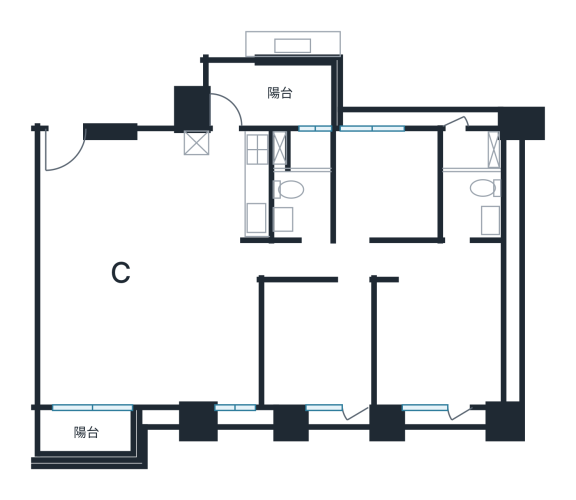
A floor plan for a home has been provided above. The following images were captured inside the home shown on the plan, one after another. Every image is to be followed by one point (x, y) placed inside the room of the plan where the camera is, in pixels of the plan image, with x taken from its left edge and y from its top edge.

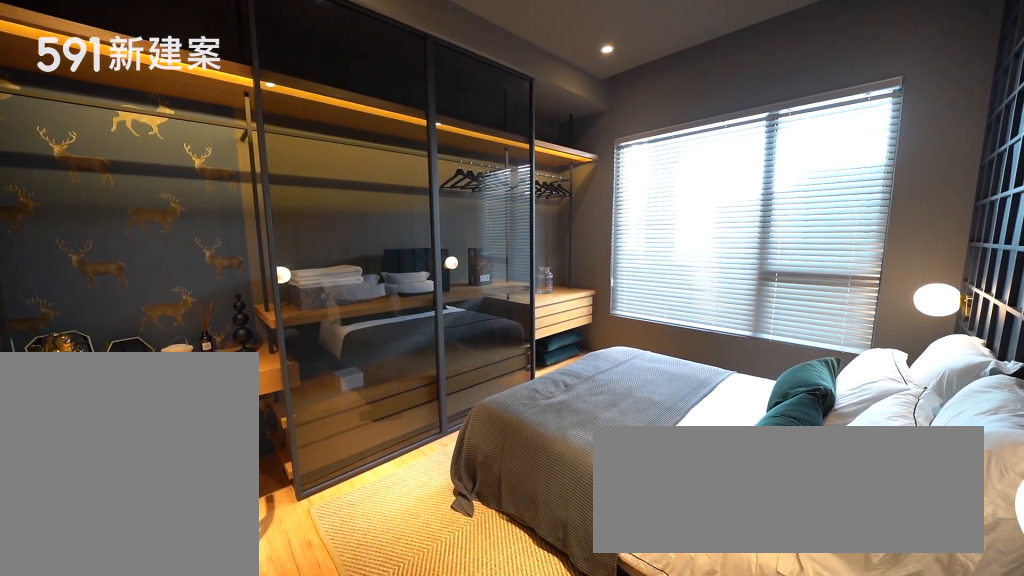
(439, 326)
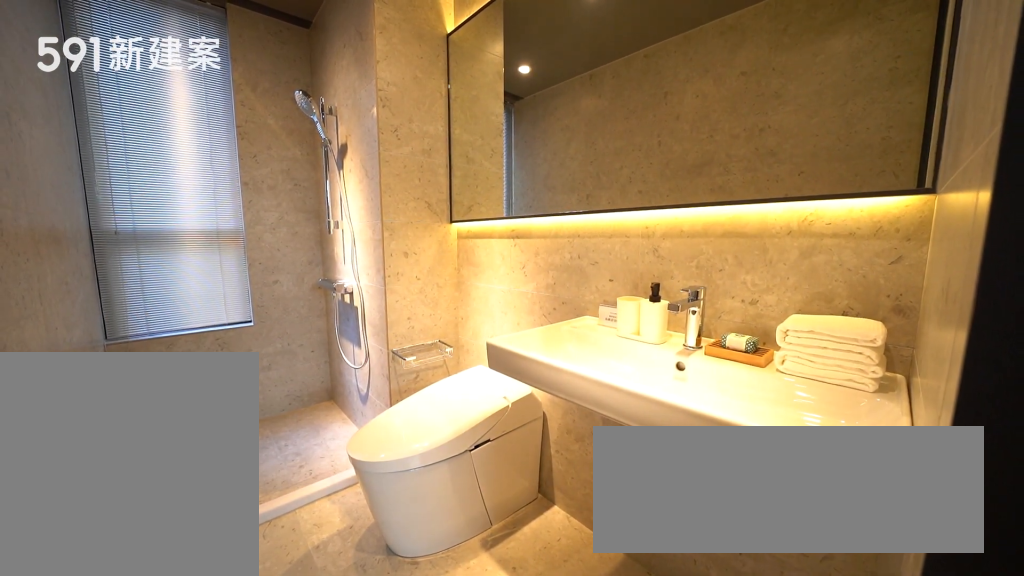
(472, 182)
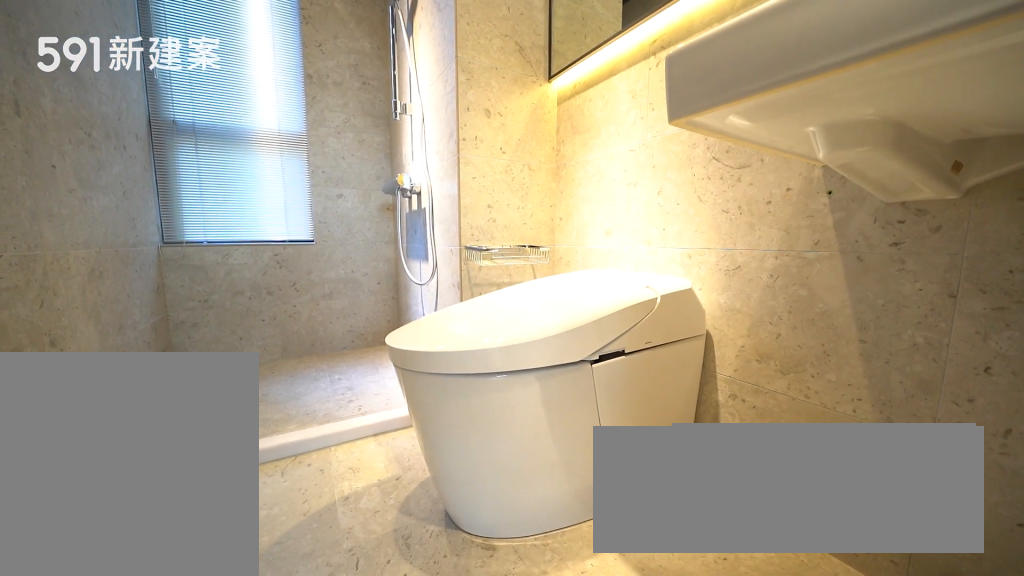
(472, 182)
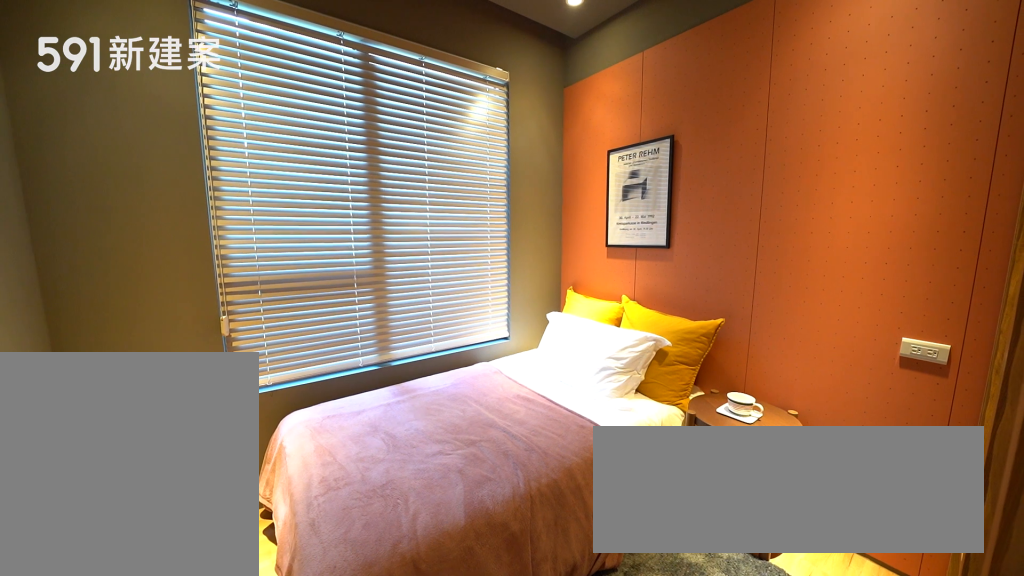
(391, 181)
